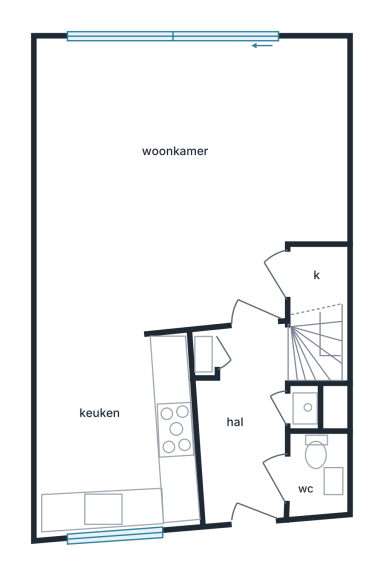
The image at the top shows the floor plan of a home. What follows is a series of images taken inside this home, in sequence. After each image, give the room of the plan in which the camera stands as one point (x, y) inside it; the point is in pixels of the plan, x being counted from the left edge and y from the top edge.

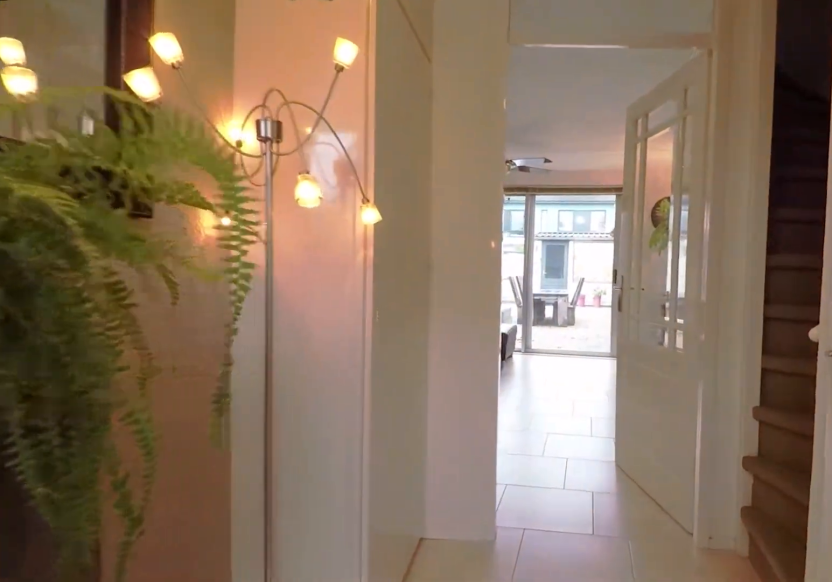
(245, 424)
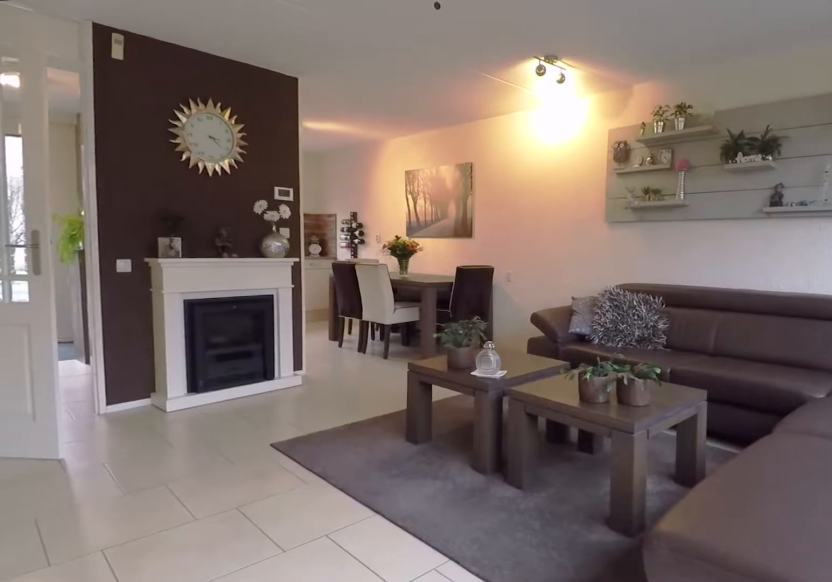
(196, 214)
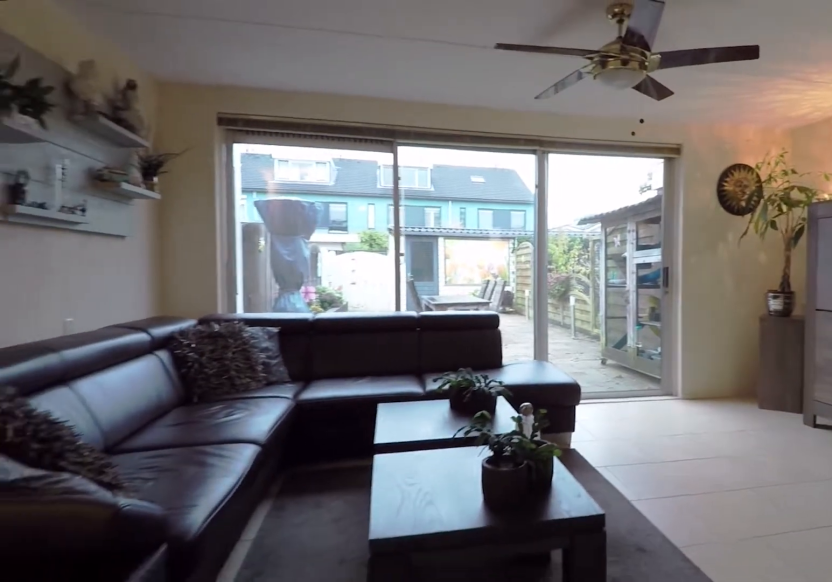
(196, 214)
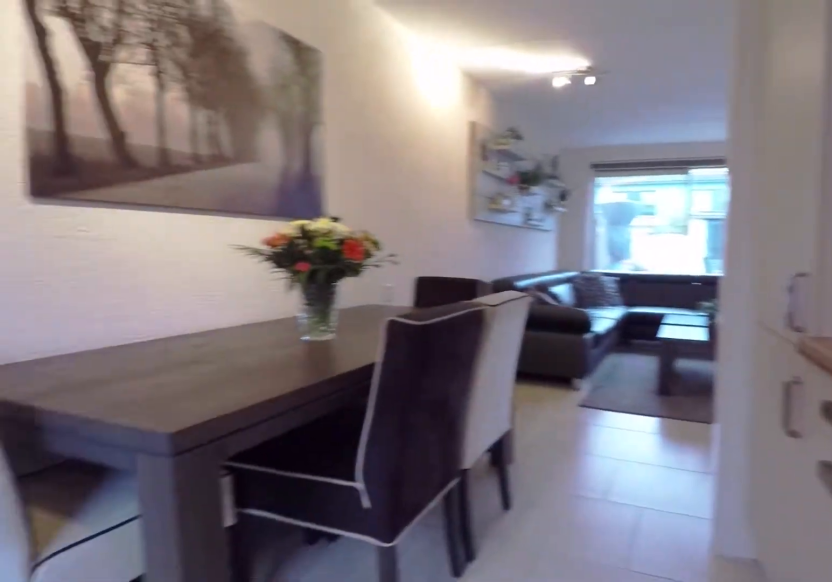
(116, 435)
